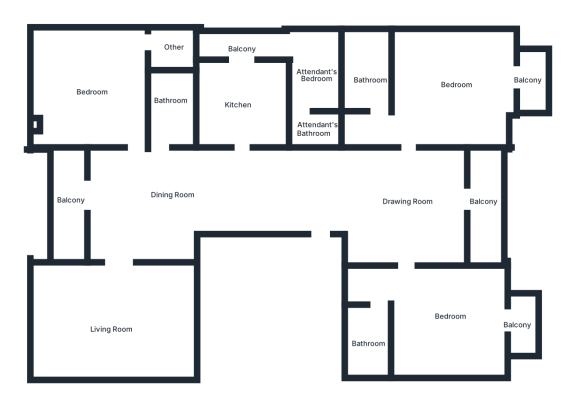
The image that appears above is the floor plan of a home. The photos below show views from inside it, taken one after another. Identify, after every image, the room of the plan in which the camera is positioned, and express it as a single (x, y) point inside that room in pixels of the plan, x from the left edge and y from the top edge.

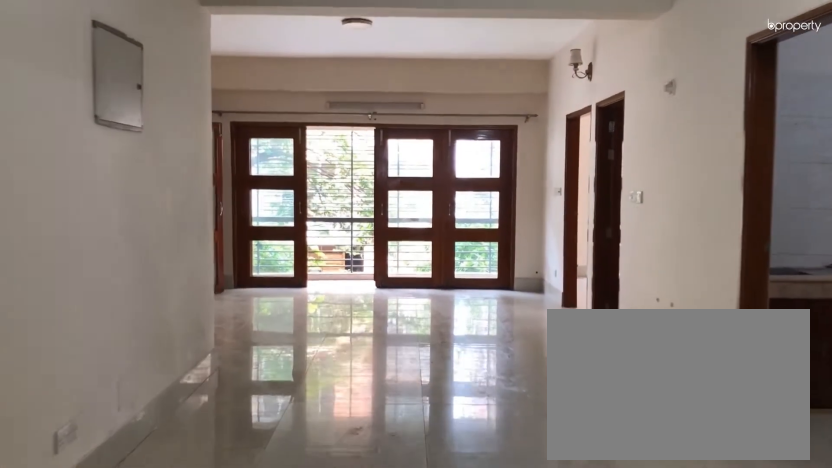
(221, 189)
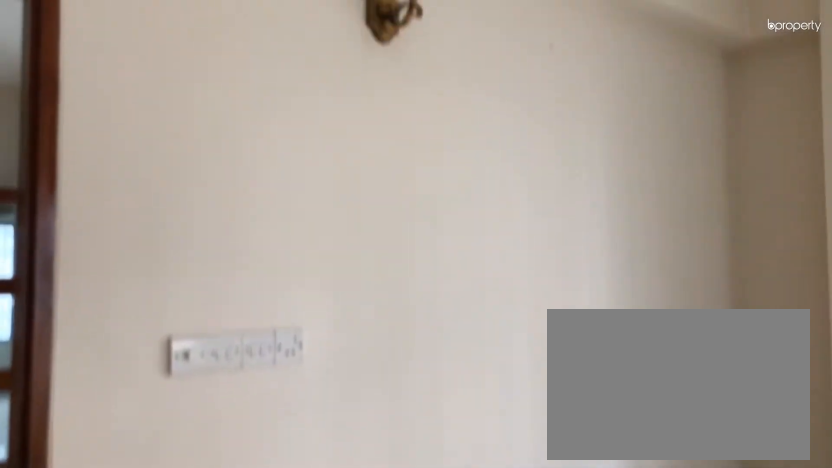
(94, 89)
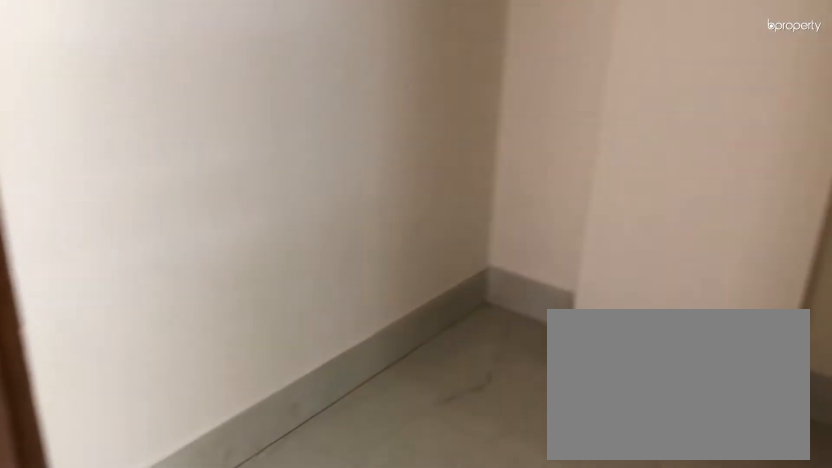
(459, 83)
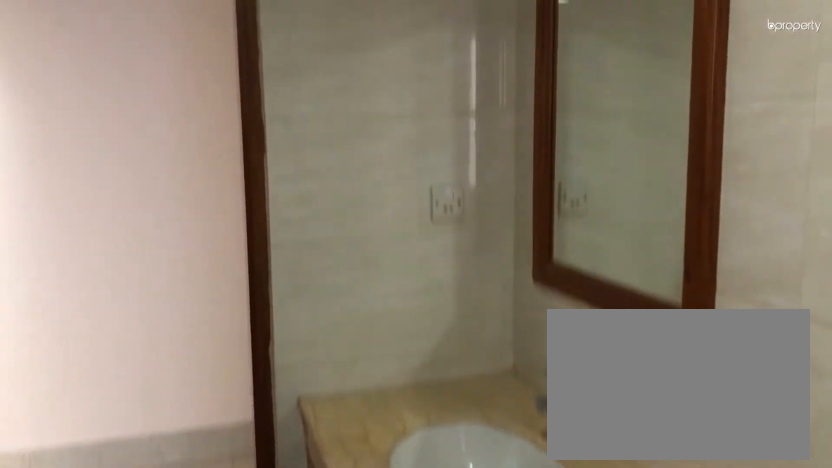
(369, 79)
